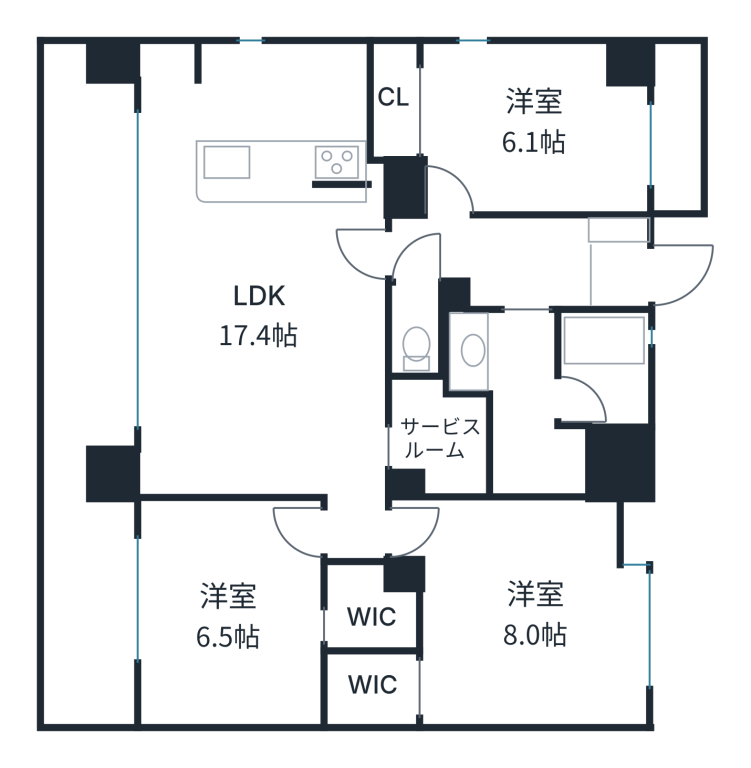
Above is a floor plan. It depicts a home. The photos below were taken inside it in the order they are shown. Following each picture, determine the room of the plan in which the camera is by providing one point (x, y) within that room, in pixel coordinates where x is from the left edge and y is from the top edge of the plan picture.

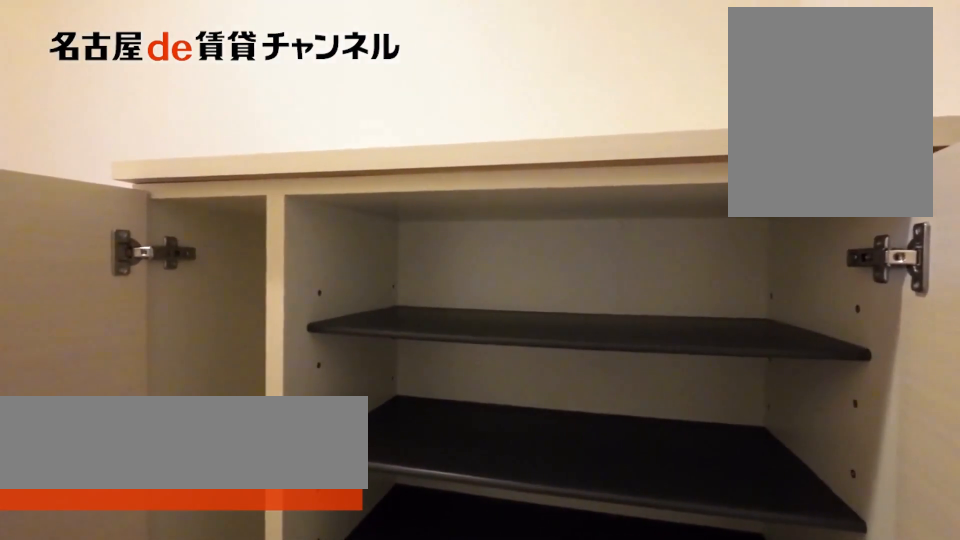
(615, 264)
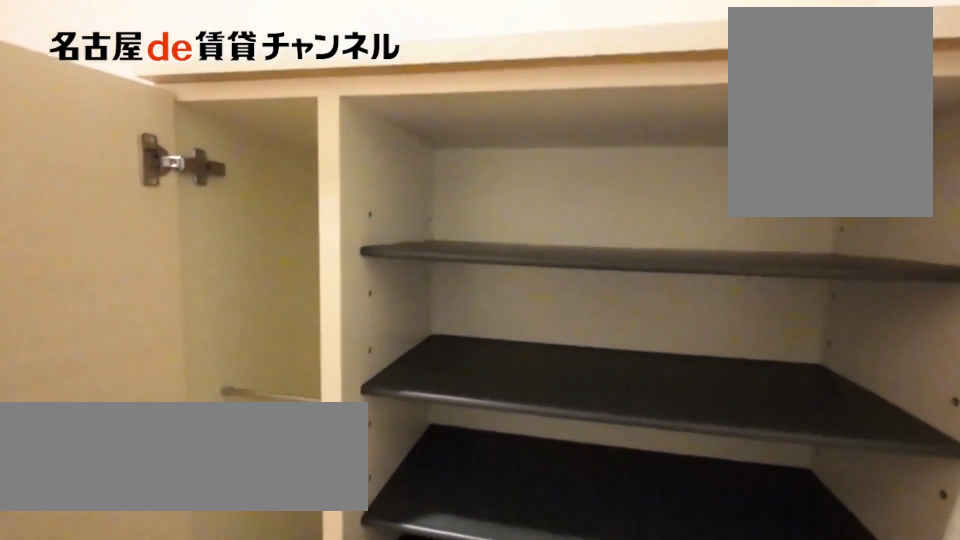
(615, 264)
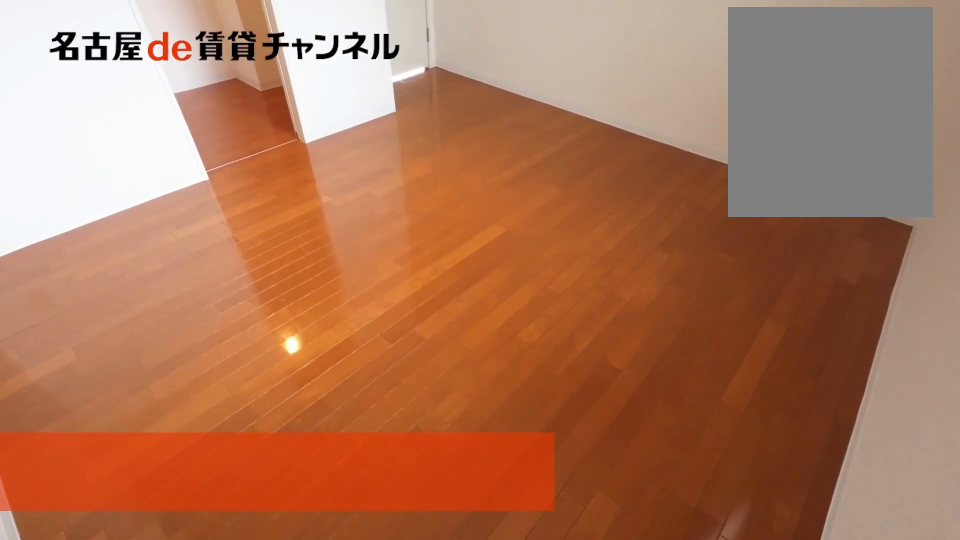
(501, 607)
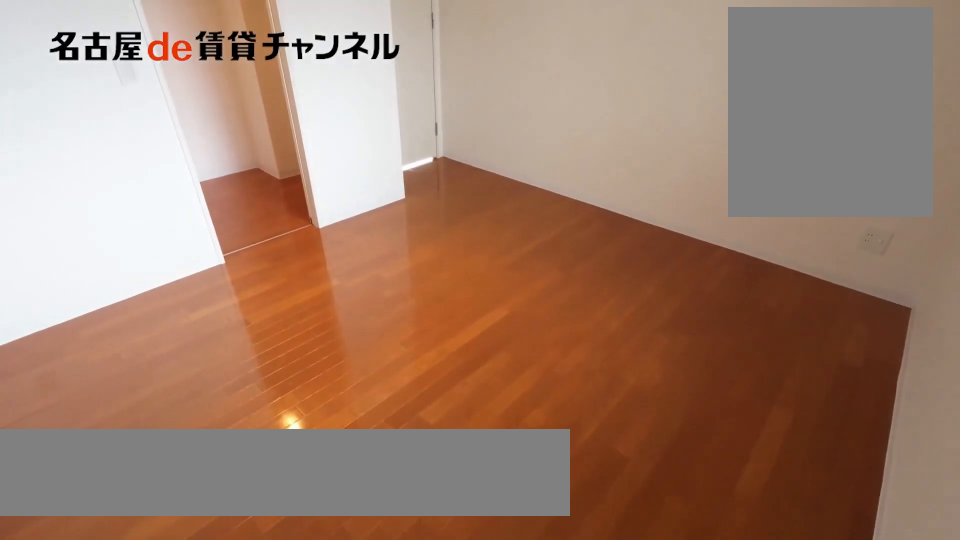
(501, 607)
